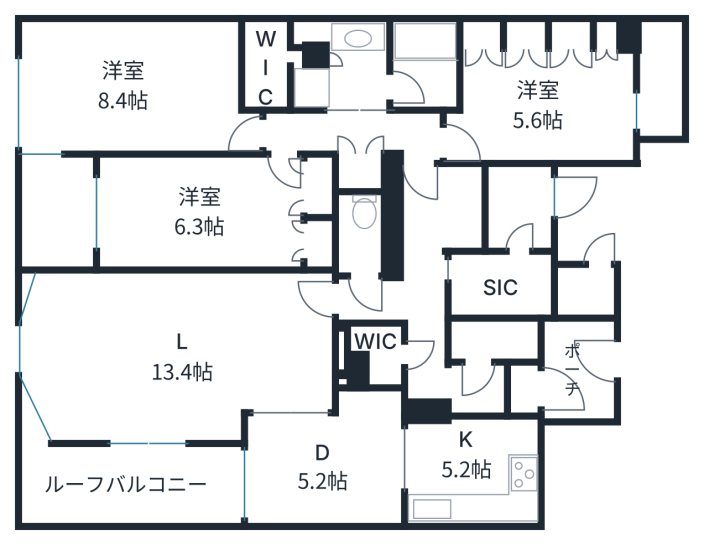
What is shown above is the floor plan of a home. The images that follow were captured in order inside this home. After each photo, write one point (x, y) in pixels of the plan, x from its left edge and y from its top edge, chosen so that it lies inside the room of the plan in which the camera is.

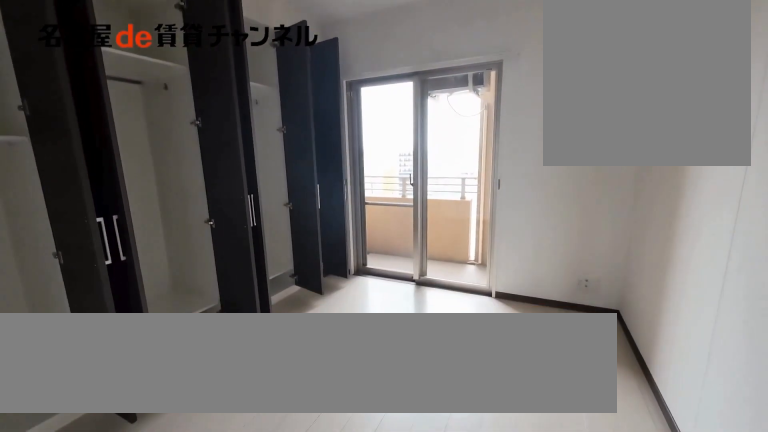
(543, 105)
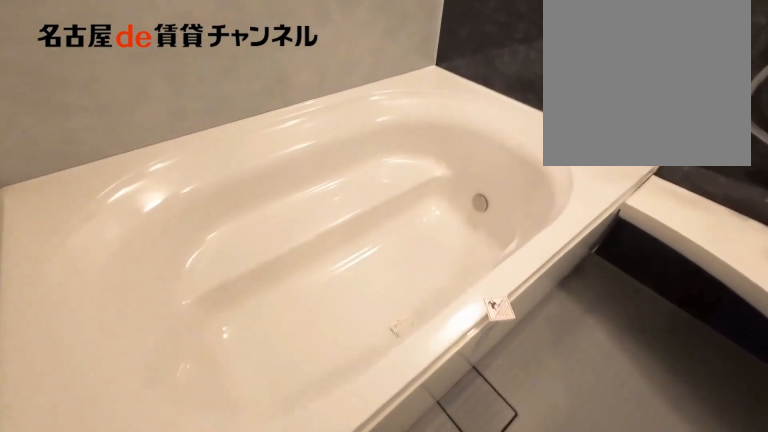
(424, 66)
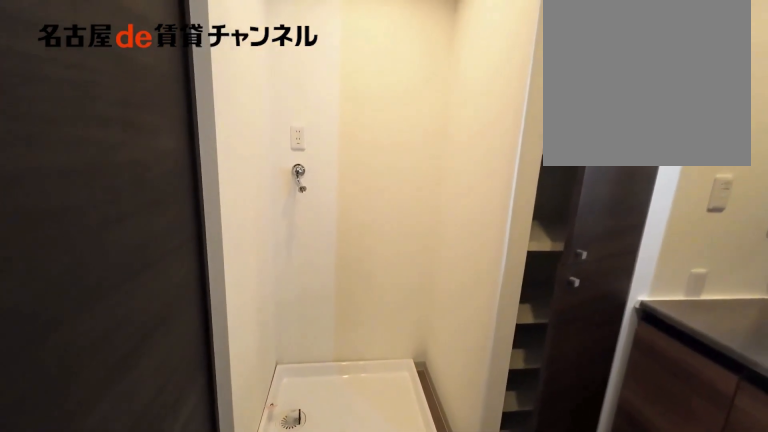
(347, 70)
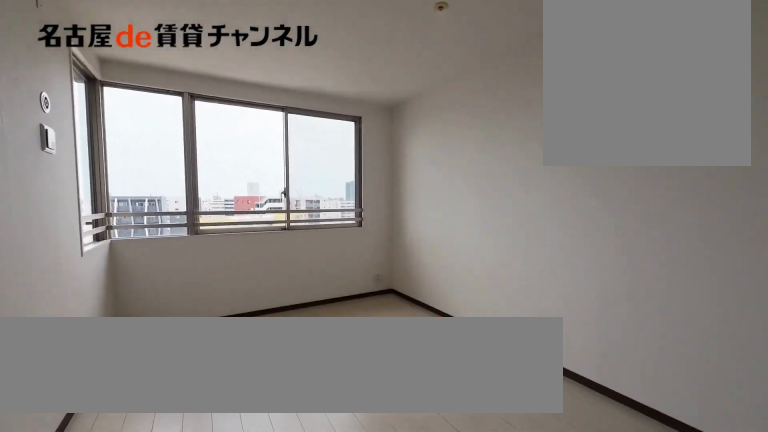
(137, 88)
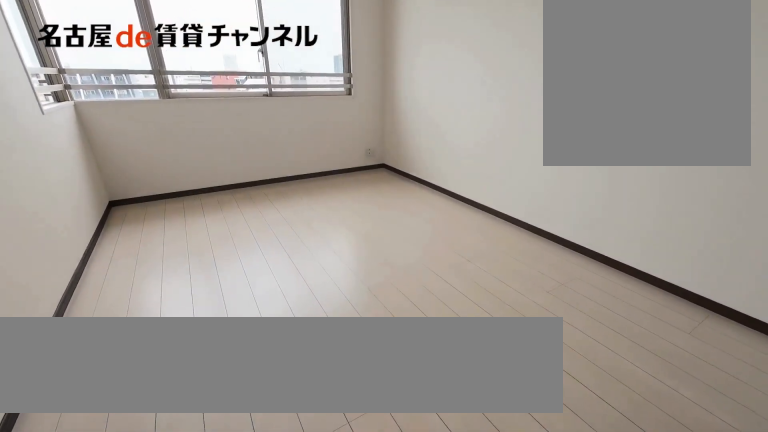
(137, 88)
